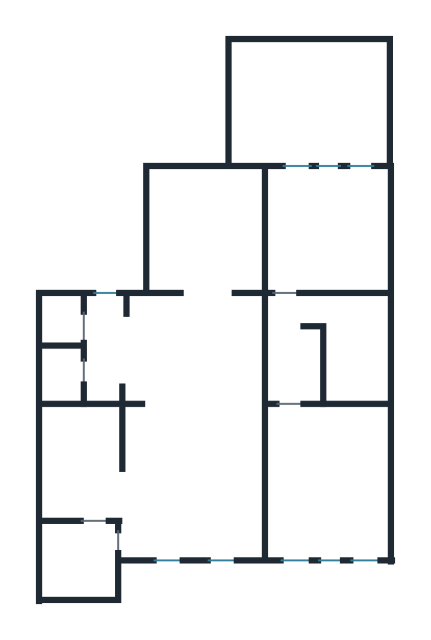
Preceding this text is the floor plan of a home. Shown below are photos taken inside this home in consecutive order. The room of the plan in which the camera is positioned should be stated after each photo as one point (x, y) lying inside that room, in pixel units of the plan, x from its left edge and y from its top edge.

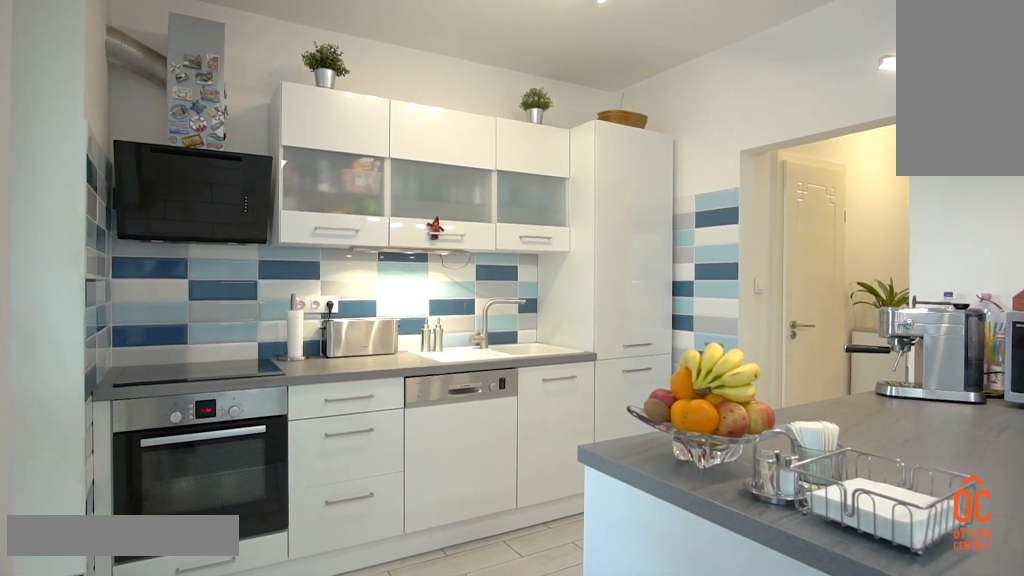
(82, 465)
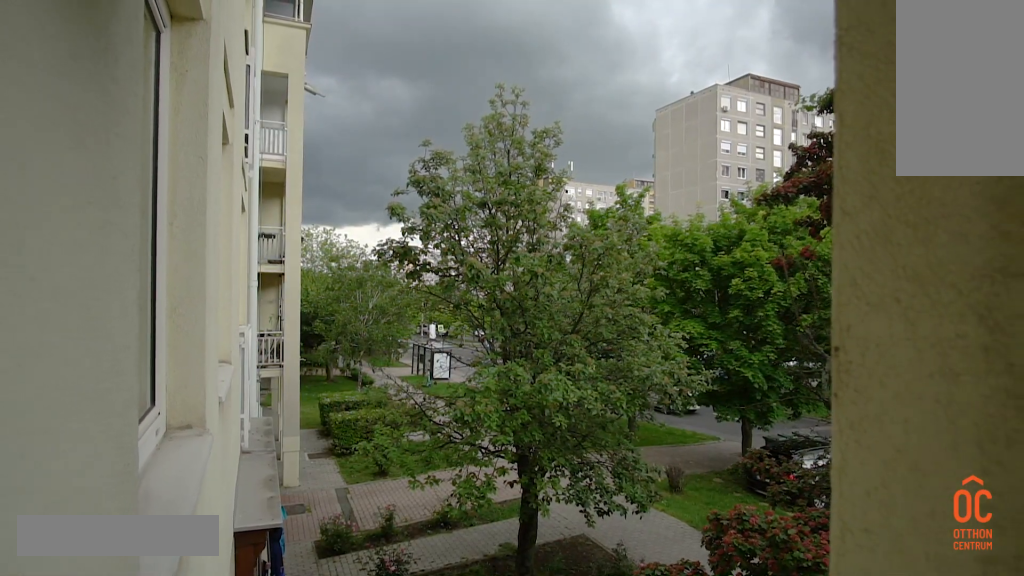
(84, 581)
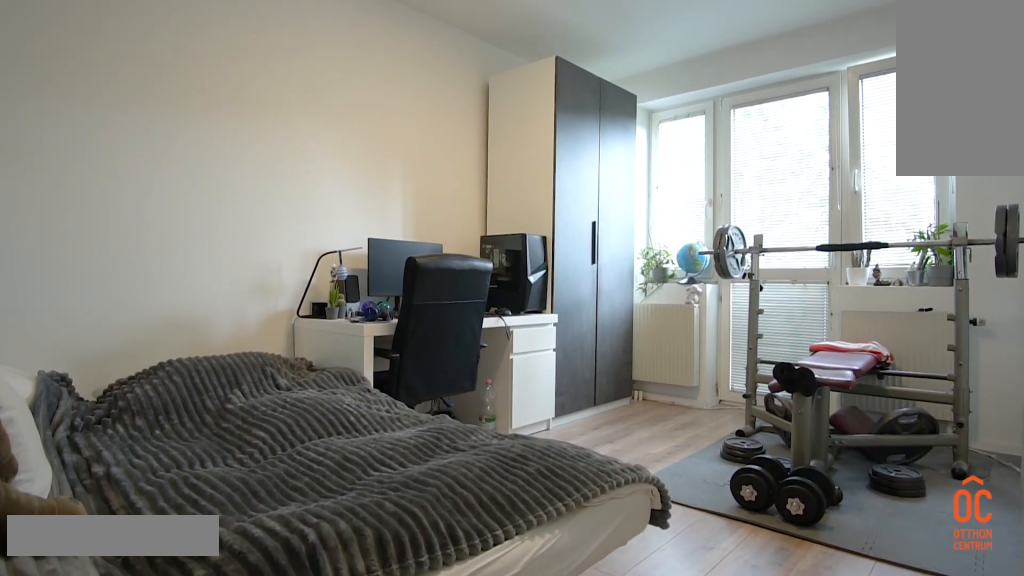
(344, 482)
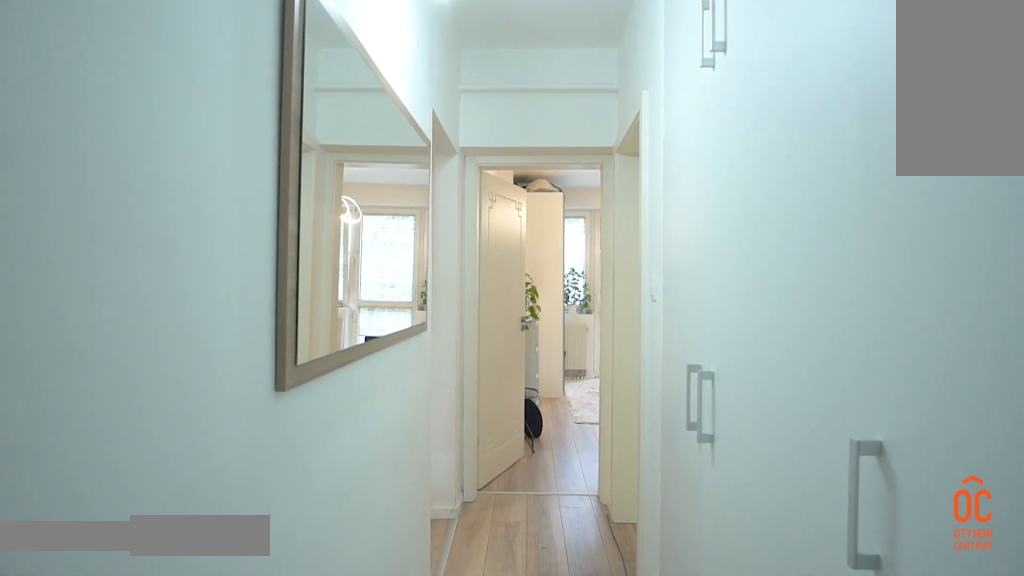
(284, 359)
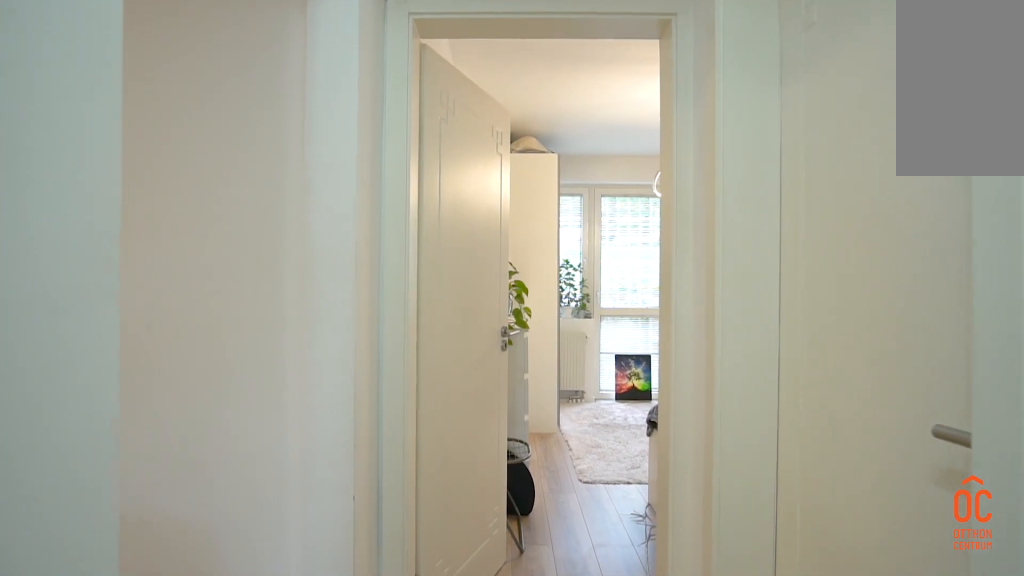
(284, 359)
